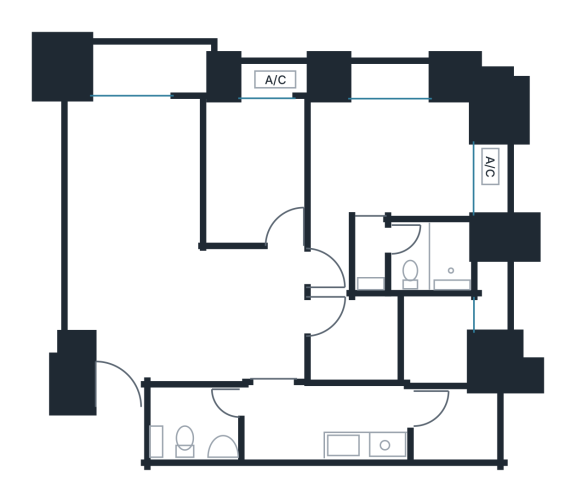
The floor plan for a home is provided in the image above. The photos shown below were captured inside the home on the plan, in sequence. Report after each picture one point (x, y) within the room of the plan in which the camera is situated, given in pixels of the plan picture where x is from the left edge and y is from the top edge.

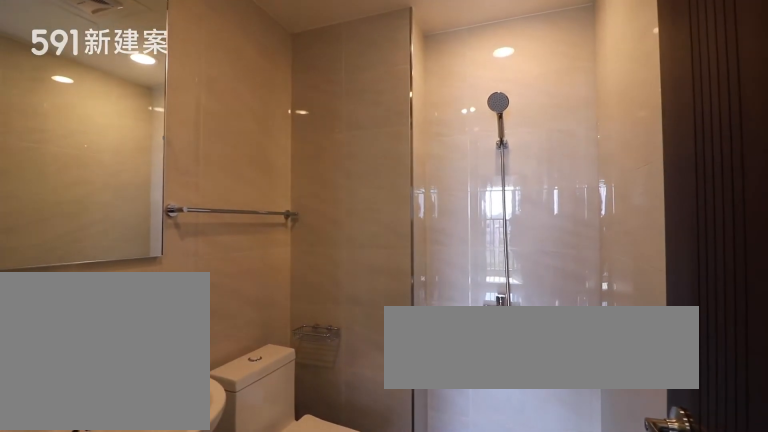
(196, 426)
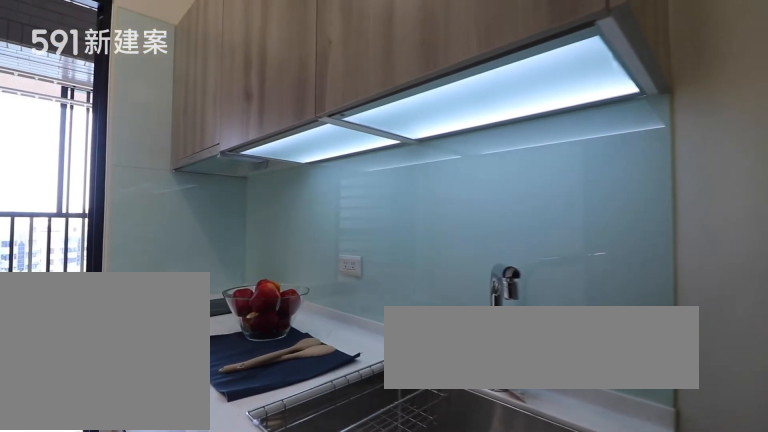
(327, 425)
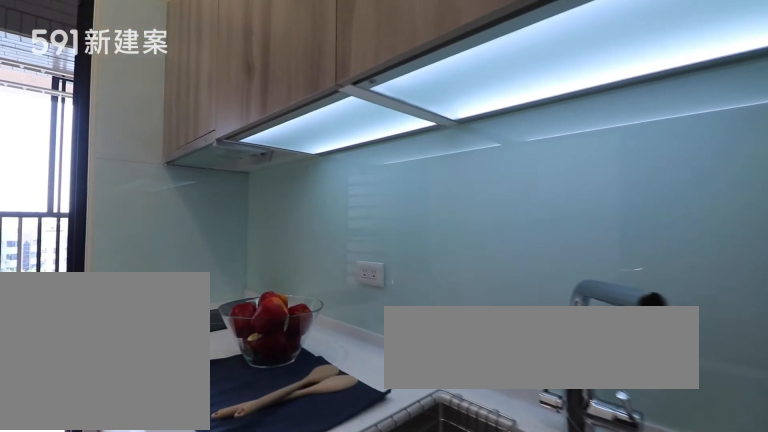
(327, 425)
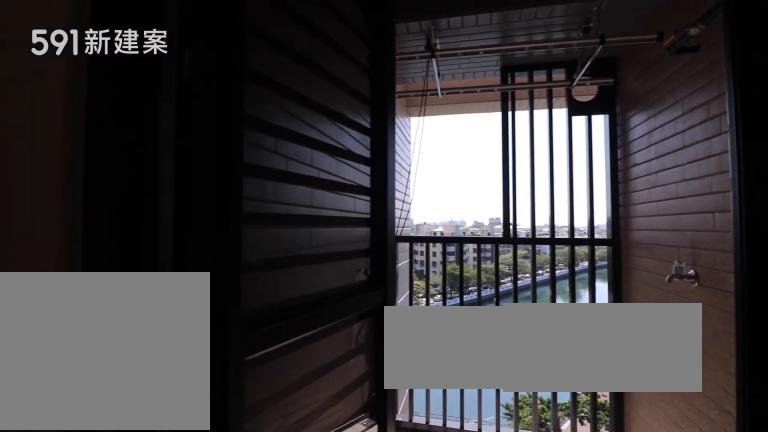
(453, 426)
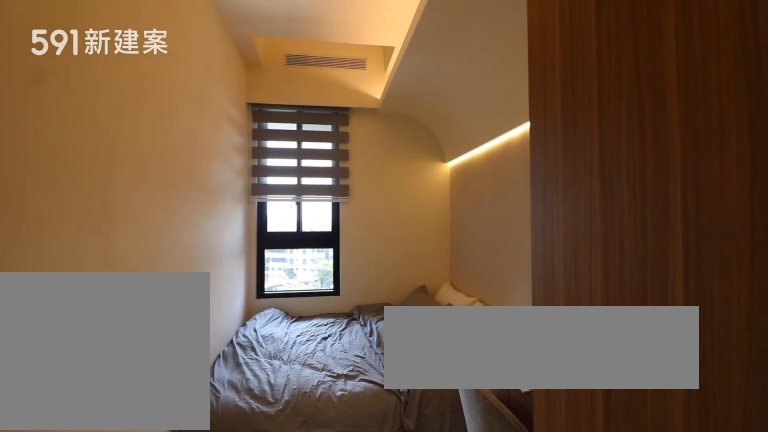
(393, 341)
